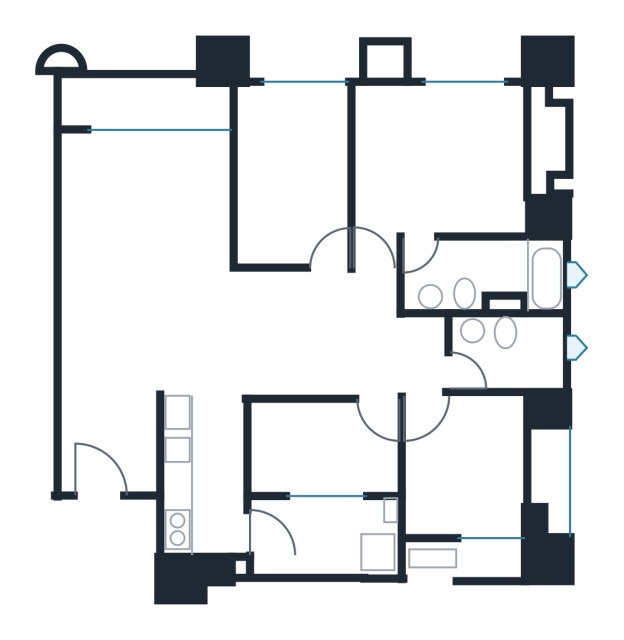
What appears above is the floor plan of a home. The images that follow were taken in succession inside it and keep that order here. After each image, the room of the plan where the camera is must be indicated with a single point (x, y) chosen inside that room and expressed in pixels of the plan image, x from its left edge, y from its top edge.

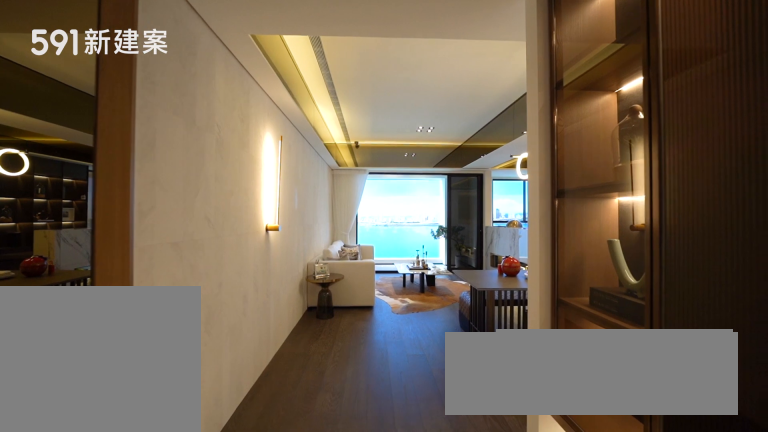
(110, 441)
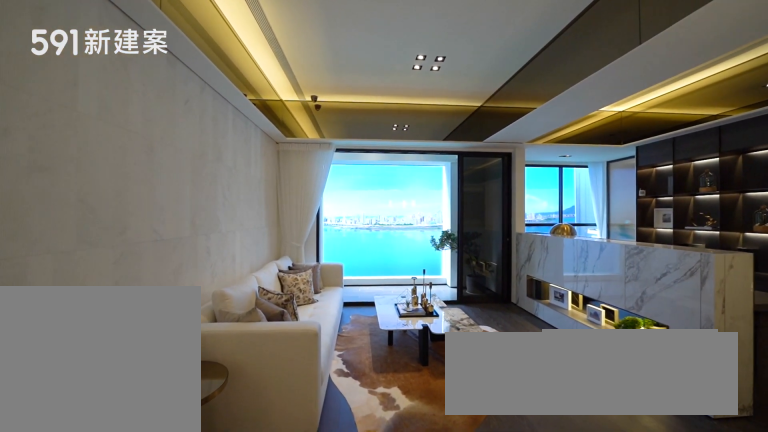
(145, 238)
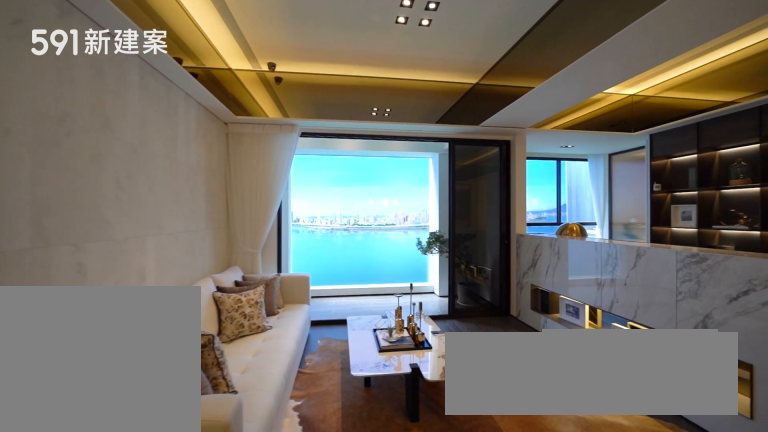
(145, 238)
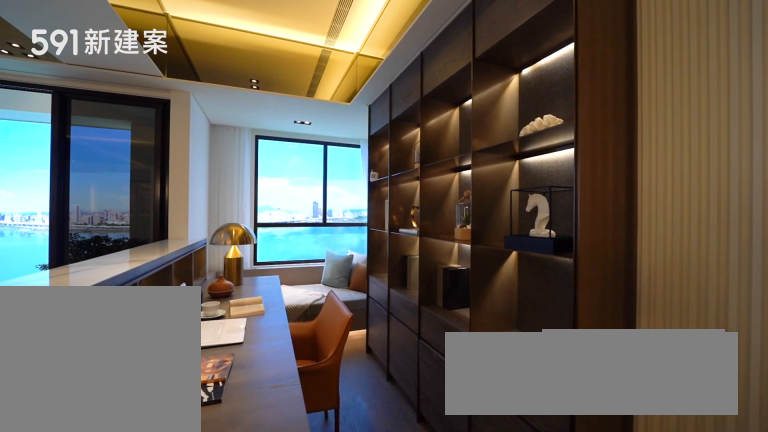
(292, 168)
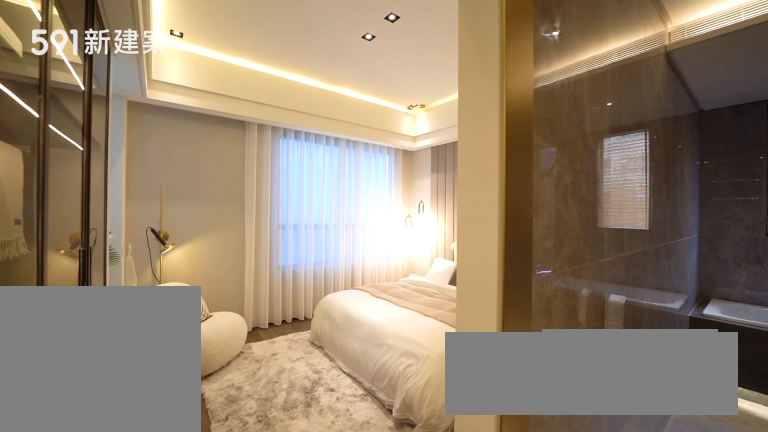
(442, 163)
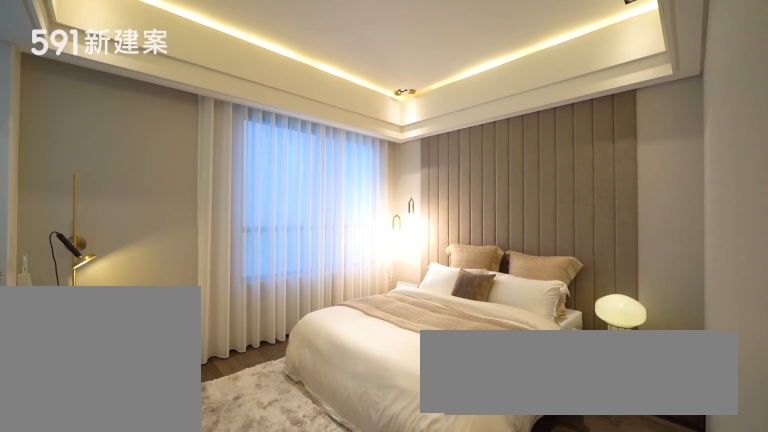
(442, 163)
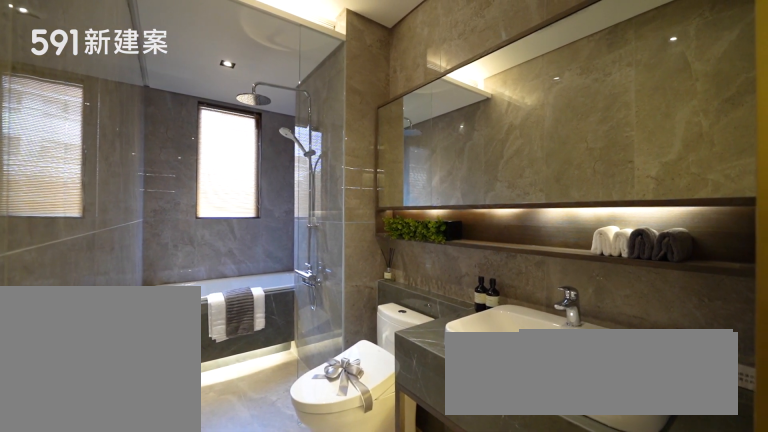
(494, 274)
